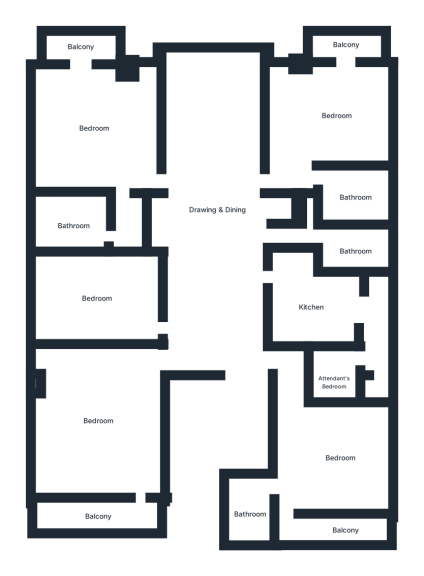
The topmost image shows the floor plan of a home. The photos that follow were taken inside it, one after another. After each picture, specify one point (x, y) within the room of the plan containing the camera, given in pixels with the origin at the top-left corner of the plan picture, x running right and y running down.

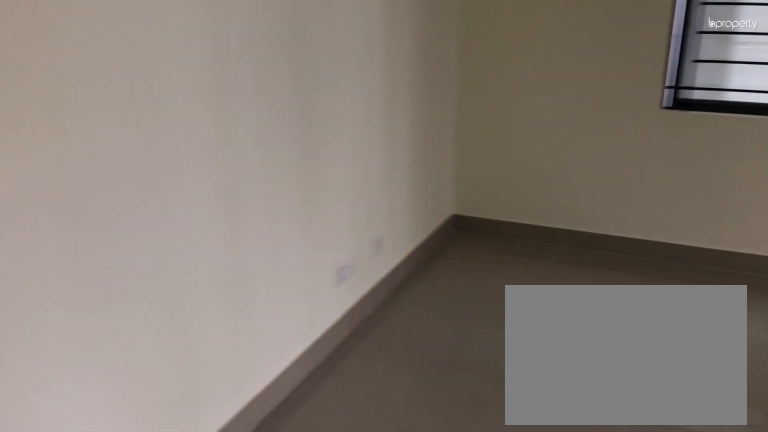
(336, 458)
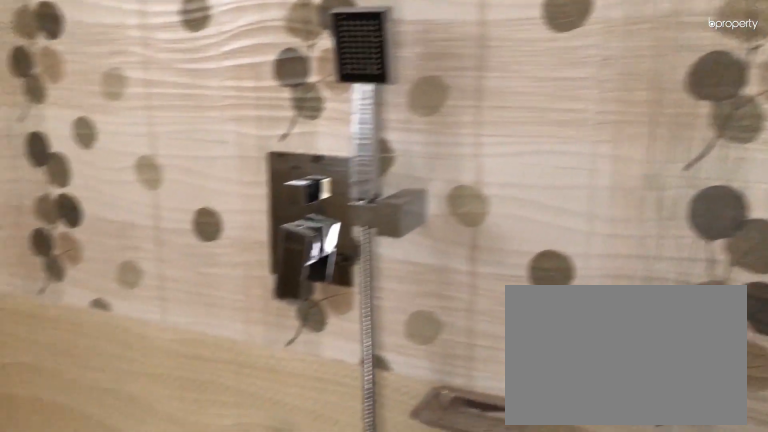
(248, 513)
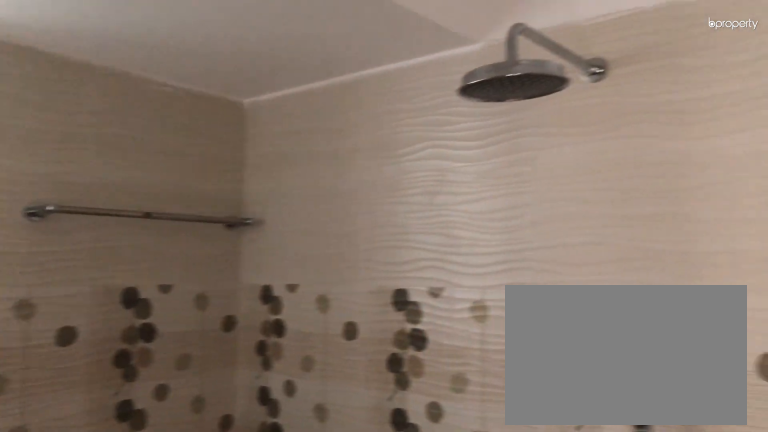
(248, 513)
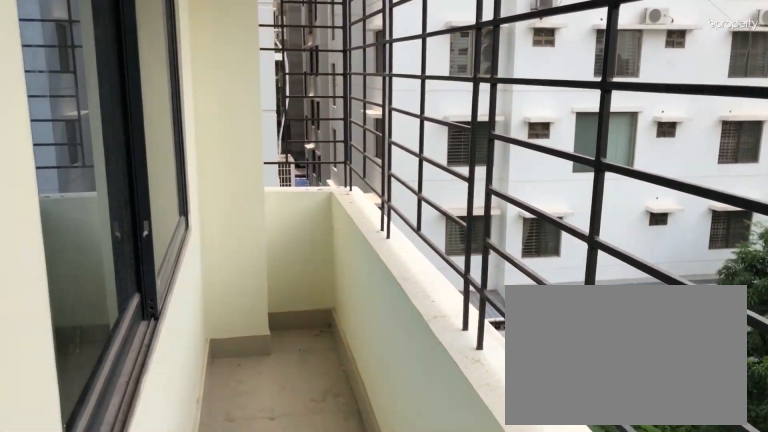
(334, 530)
